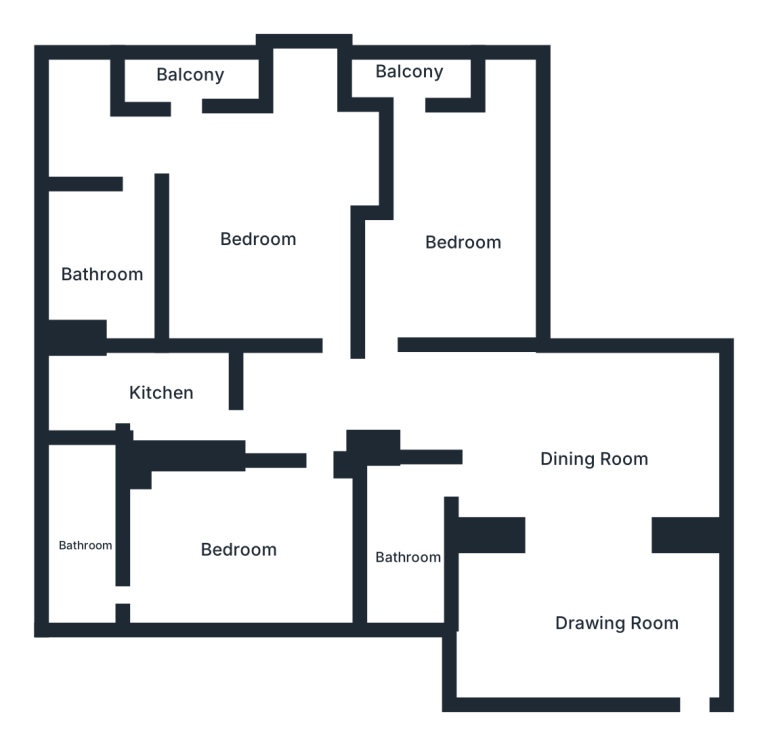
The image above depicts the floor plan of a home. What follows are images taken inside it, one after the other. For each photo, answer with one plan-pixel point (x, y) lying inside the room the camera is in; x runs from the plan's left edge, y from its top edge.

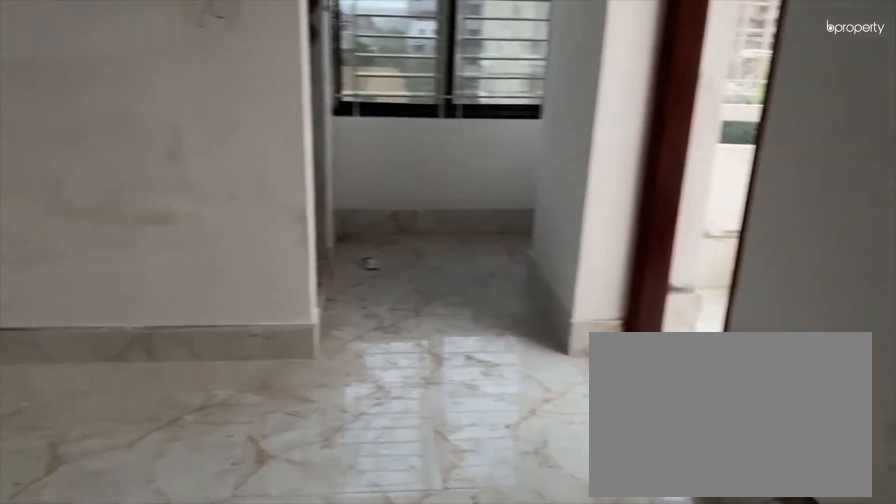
(264, 236)
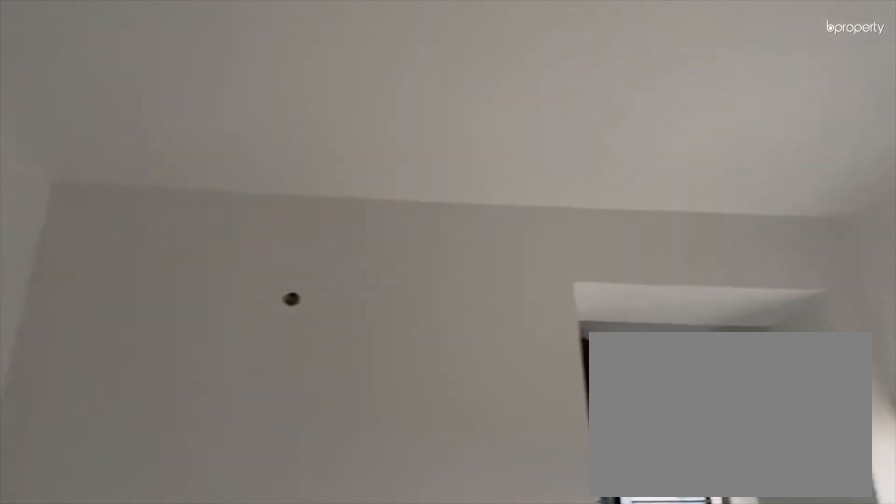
(264, 236)
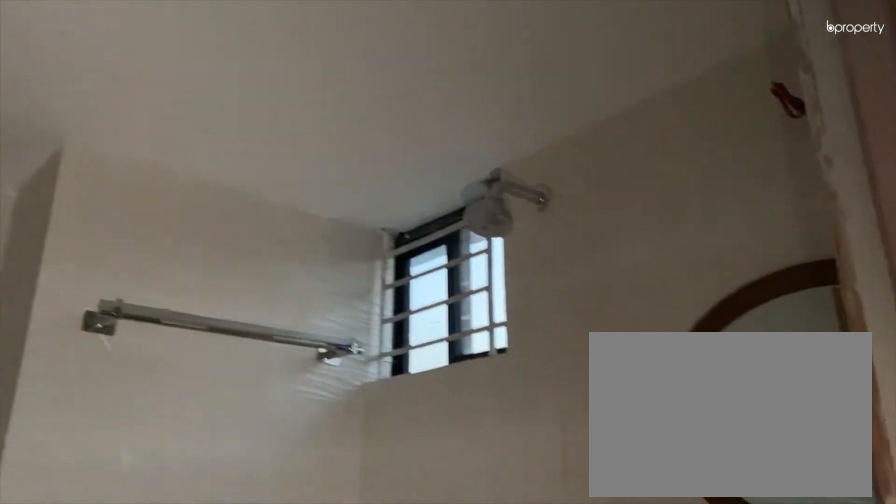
(103, 274)
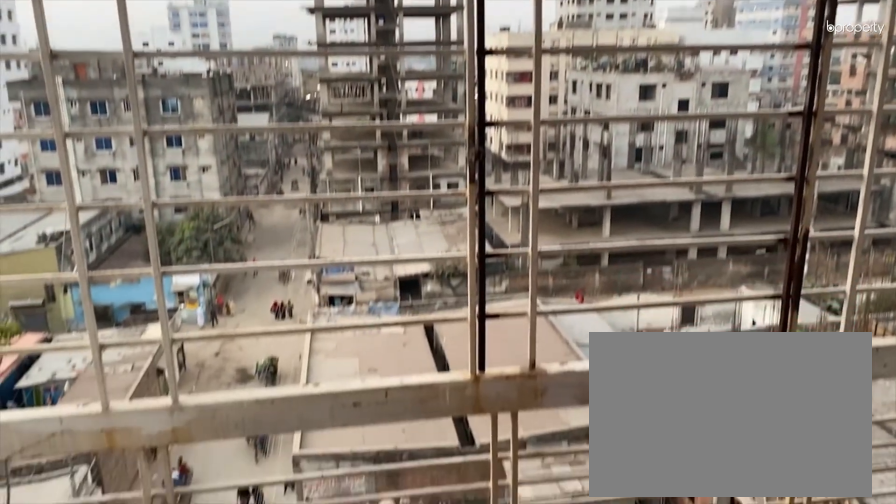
(191, 80)
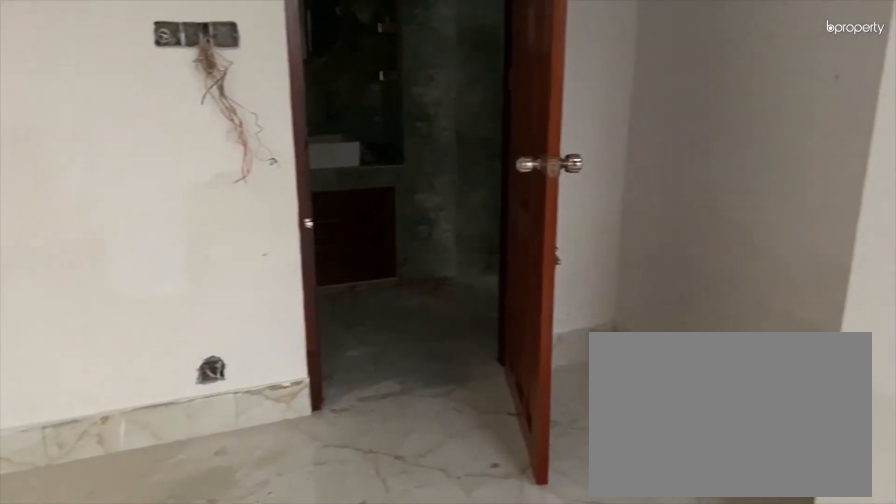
(469, 248)
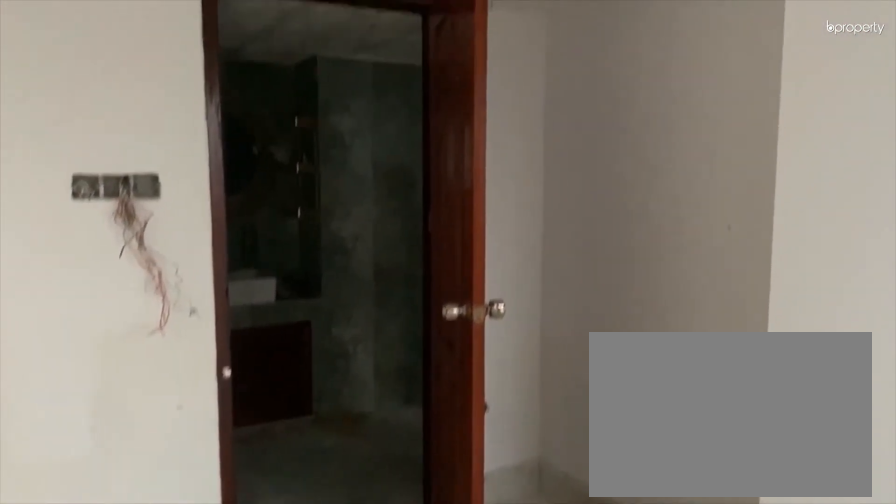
(469, 248)
